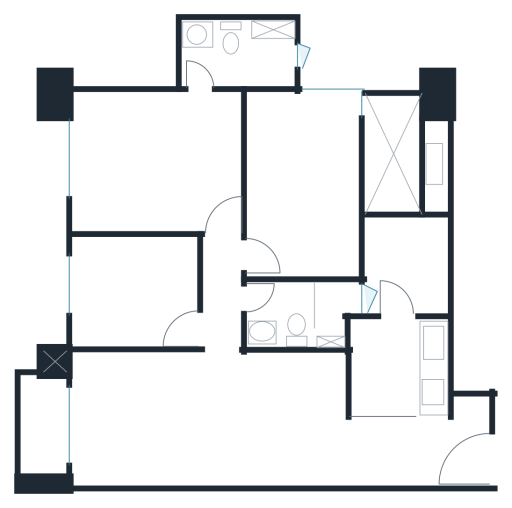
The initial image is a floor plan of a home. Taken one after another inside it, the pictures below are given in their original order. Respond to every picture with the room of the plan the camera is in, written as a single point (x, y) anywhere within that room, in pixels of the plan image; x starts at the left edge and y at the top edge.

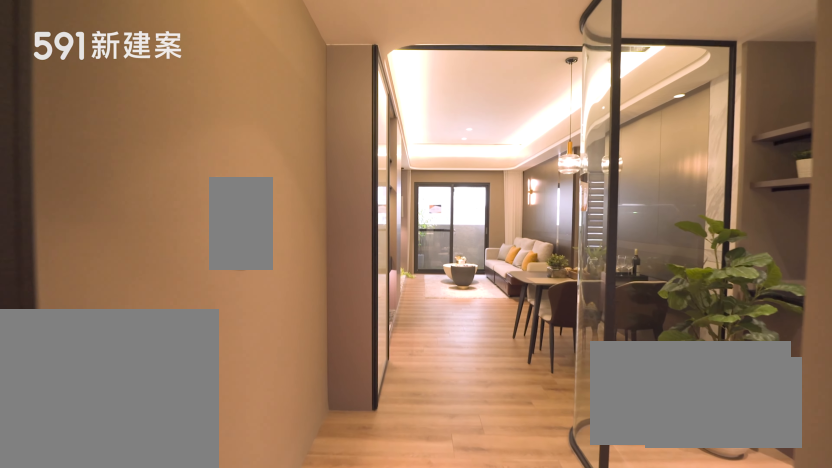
(439, 454)
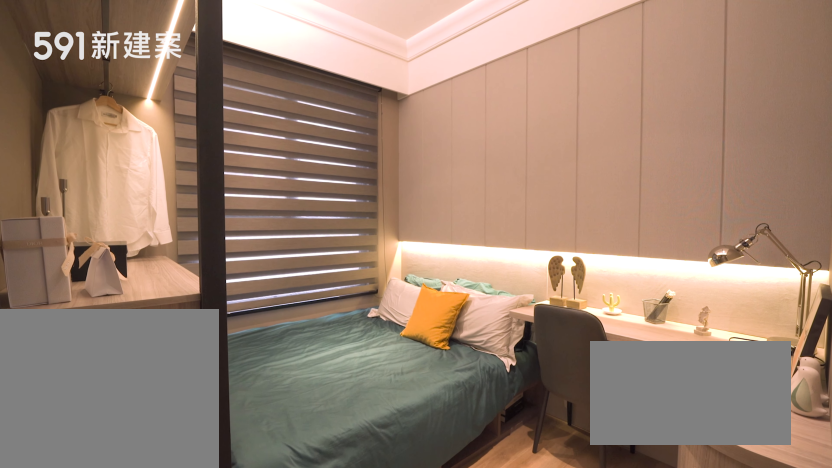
(131, 288)
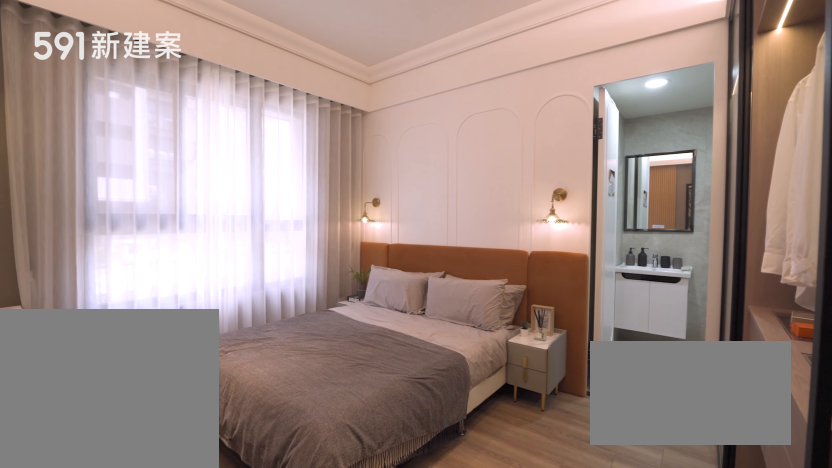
(154, 160)
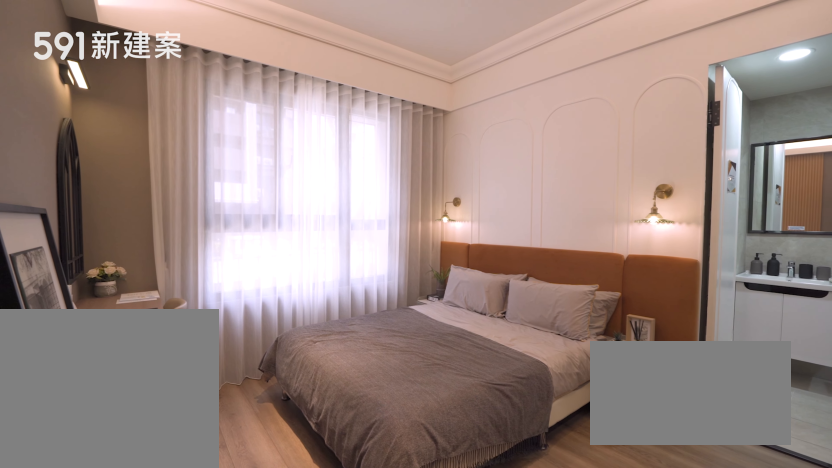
(154, 160)
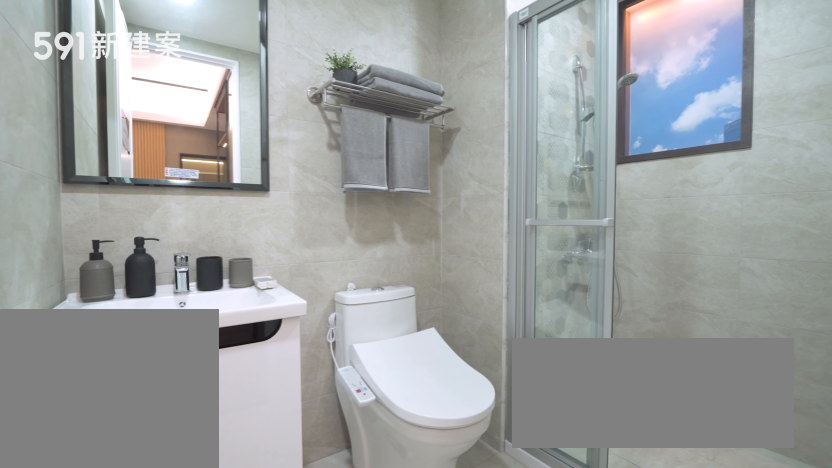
(235, 56)
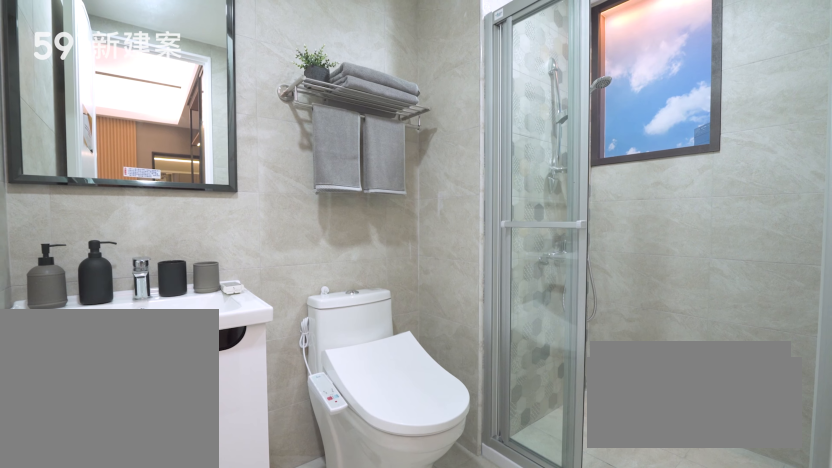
(235, 56)
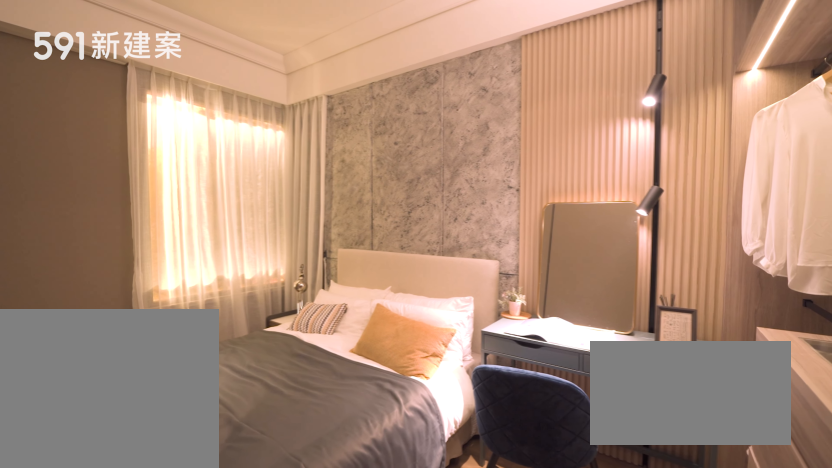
(303, 182)
